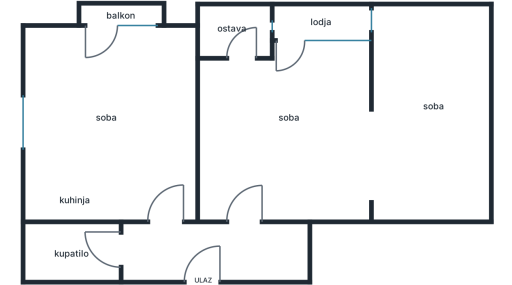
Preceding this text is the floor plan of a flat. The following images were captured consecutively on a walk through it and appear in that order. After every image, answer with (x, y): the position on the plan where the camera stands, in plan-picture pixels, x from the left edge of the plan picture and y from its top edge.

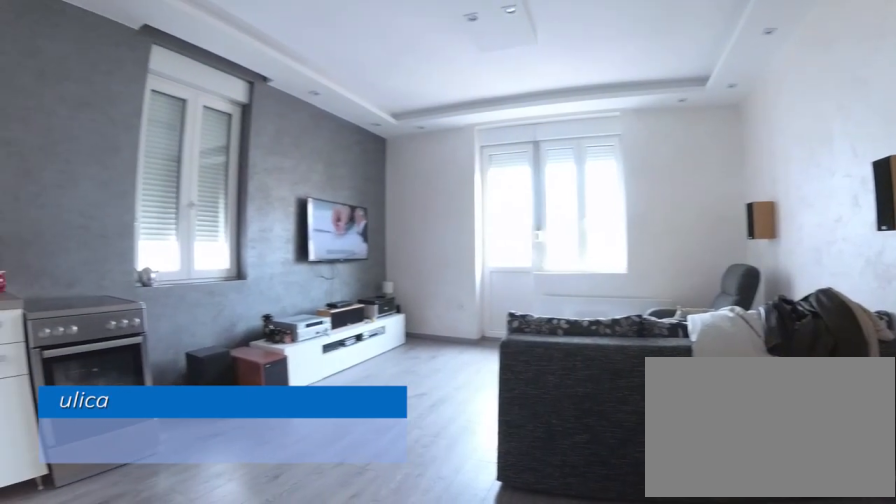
(174, 197)
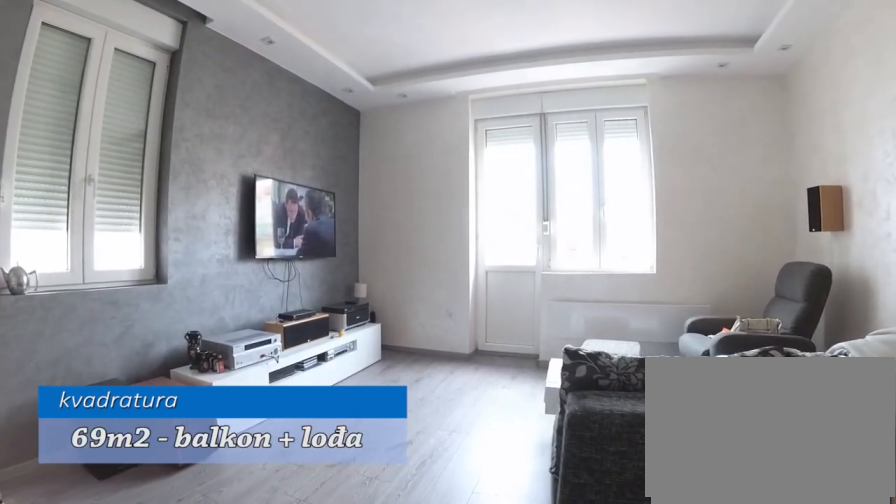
(145, 168)
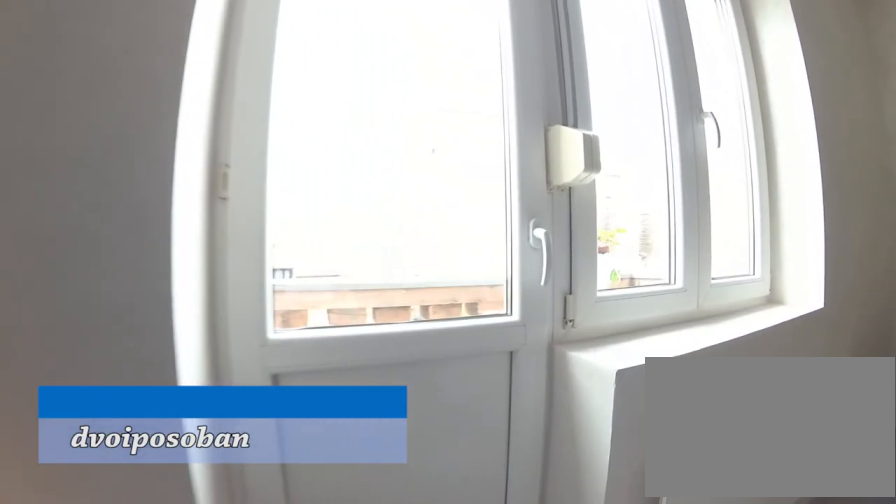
(89, 78)
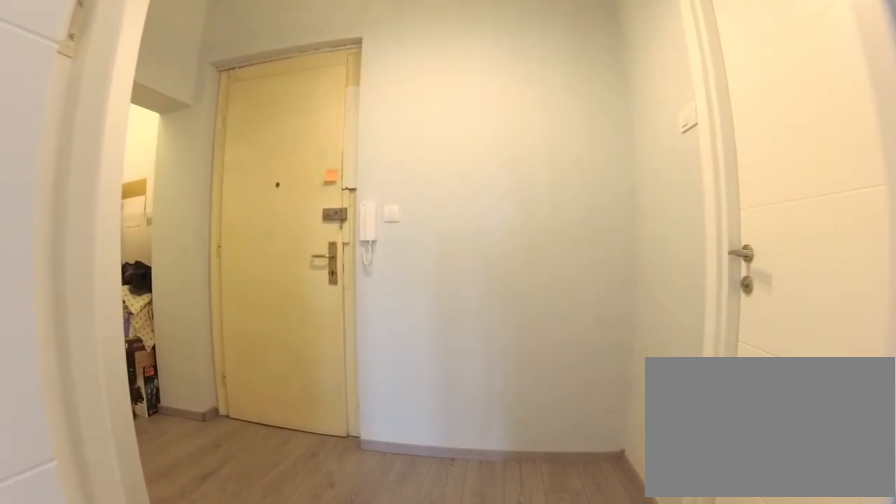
(159, 186)
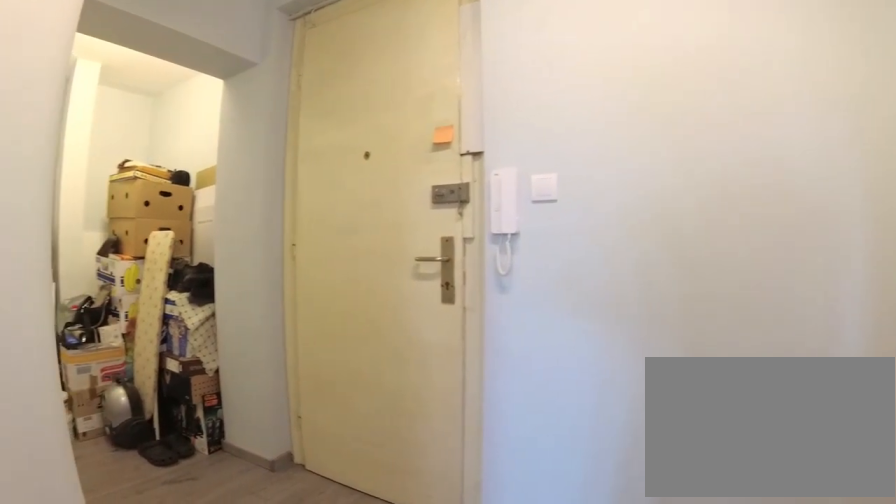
(158, 239)
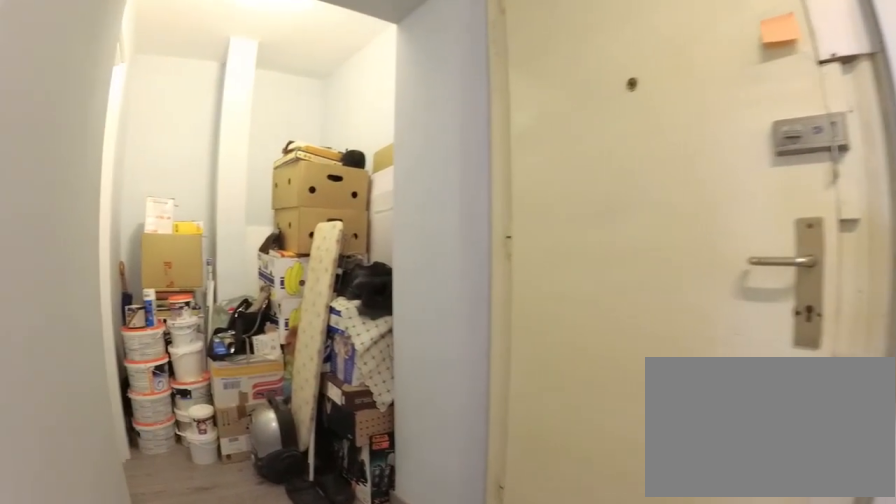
(181, 246)
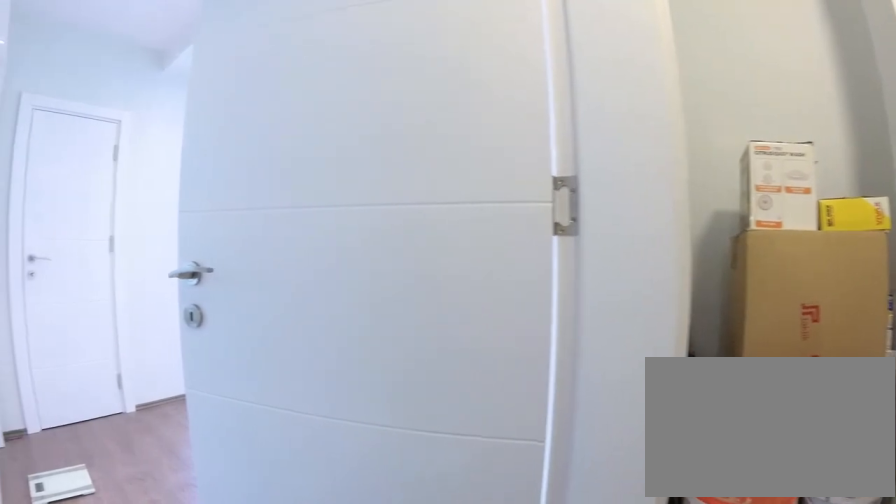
(235, 251)
